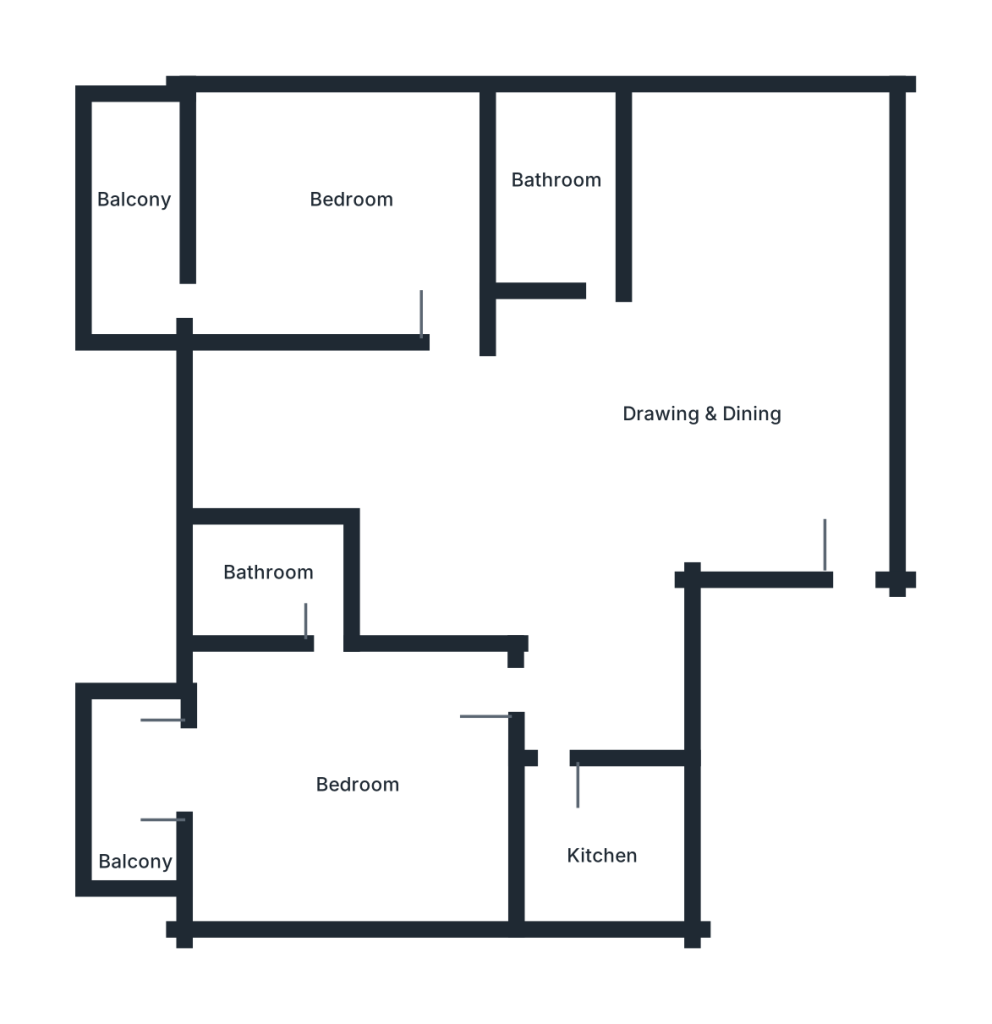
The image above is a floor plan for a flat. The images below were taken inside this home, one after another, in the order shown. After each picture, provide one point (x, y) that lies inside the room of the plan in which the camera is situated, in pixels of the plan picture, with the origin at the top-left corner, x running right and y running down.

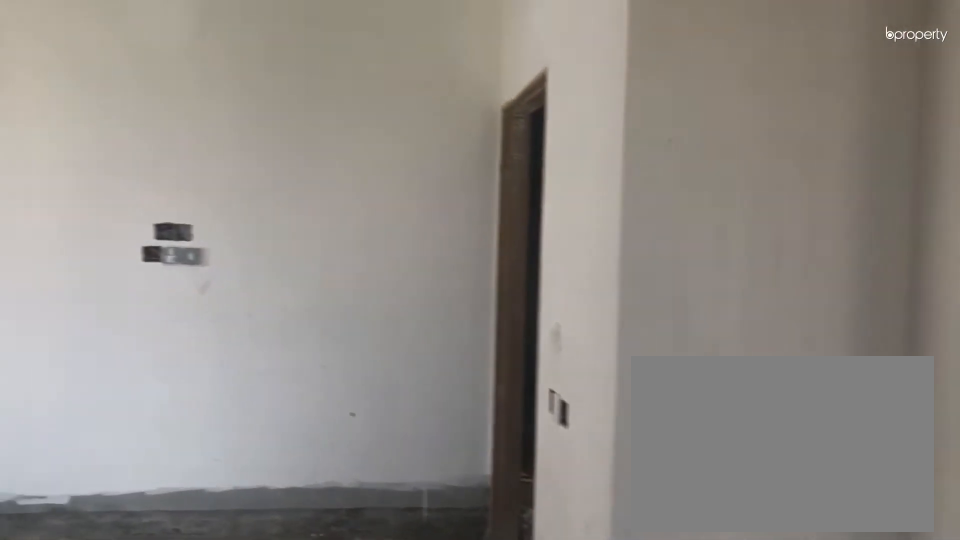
(739, 466)
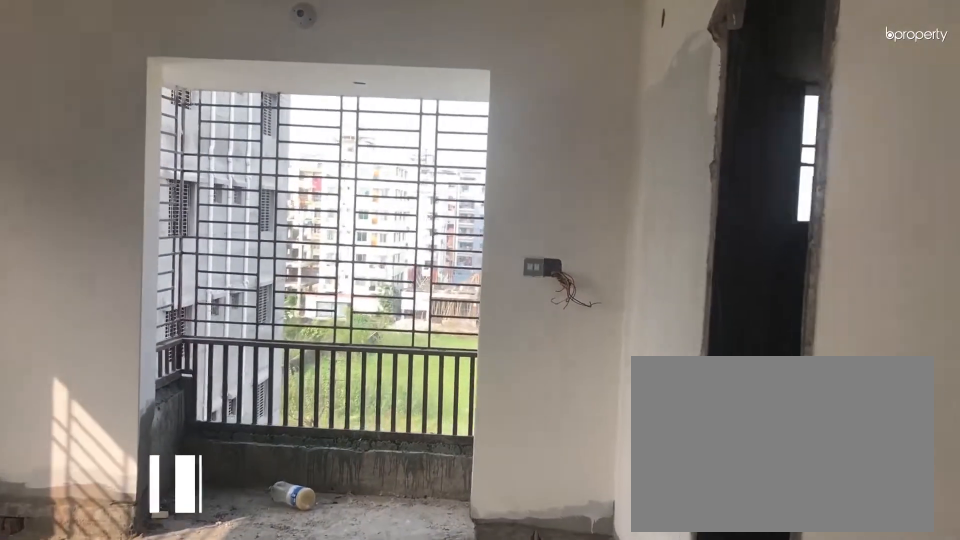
(348, 804)
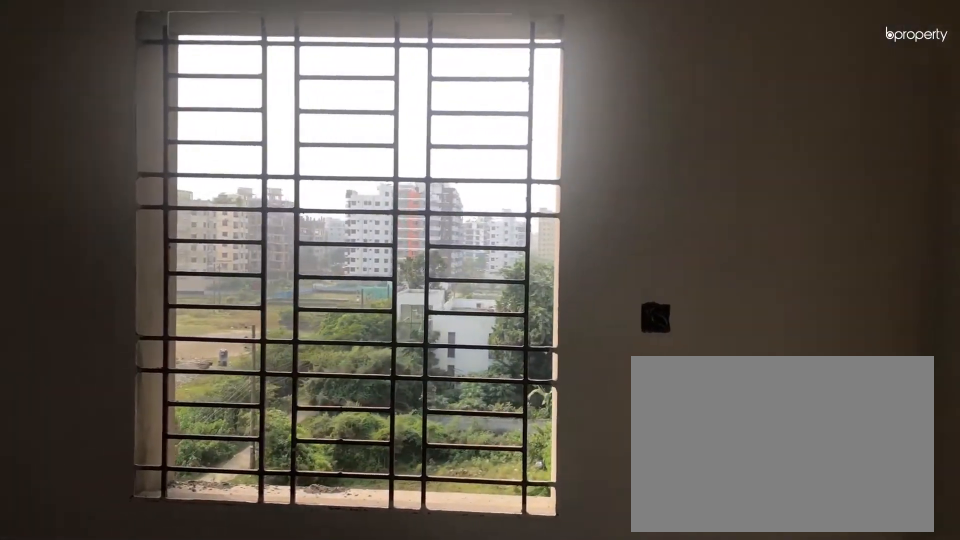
(348, 804)
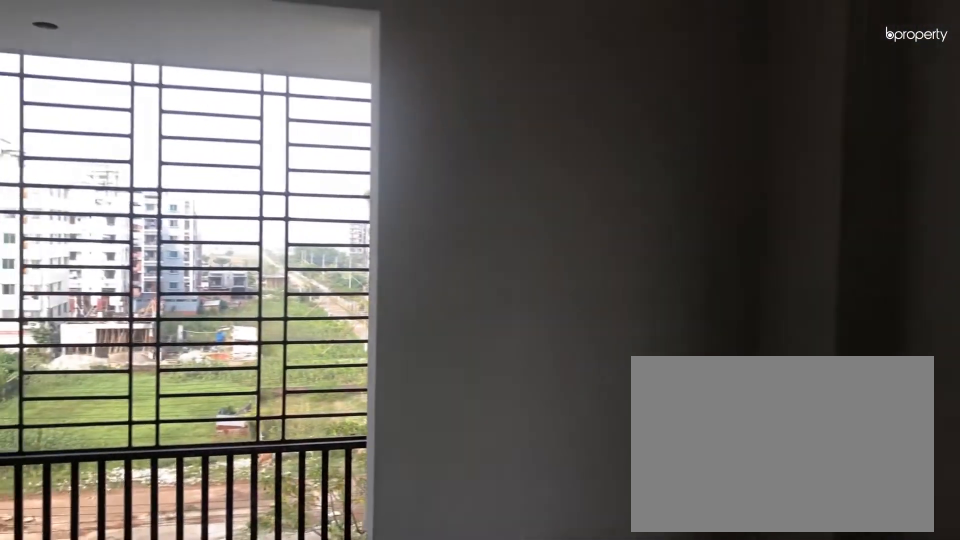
(326, 207)
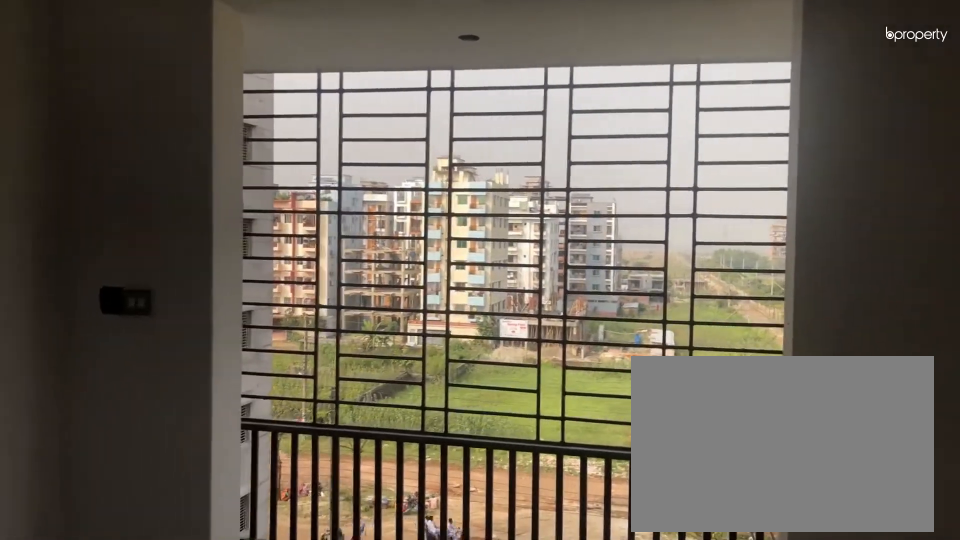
(326, 207)
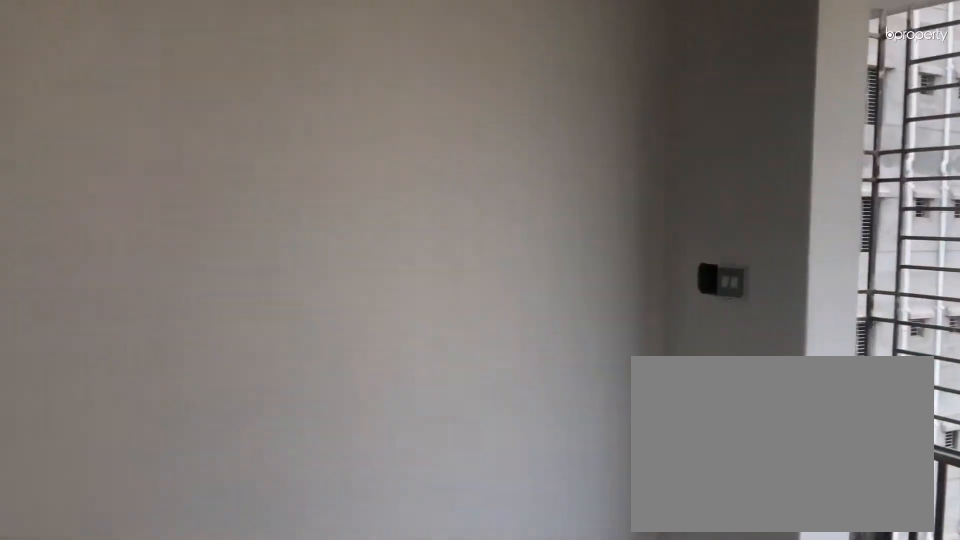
(327, 206)
